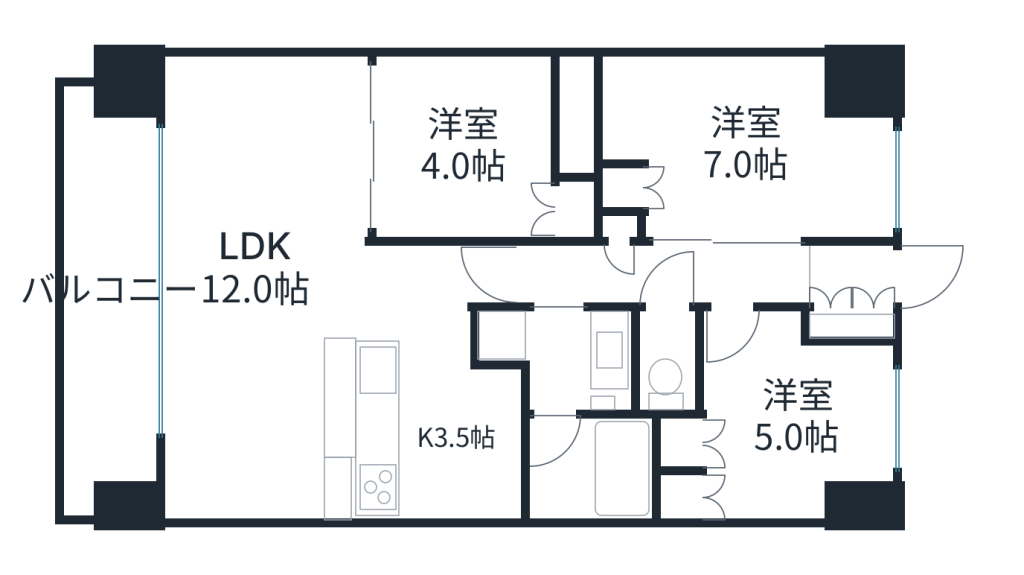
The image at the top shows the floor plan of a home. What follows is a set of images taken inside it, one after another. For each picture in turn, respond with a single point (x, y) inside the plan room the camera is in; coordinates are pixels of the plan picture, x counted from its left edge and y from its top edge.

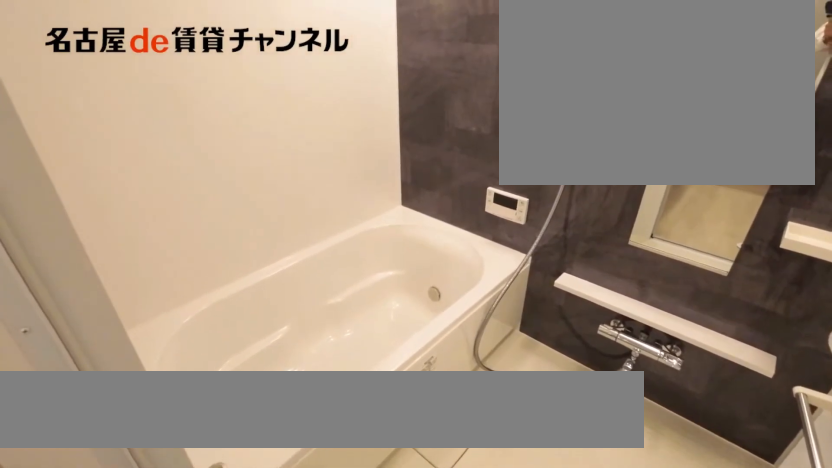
(584, 467)
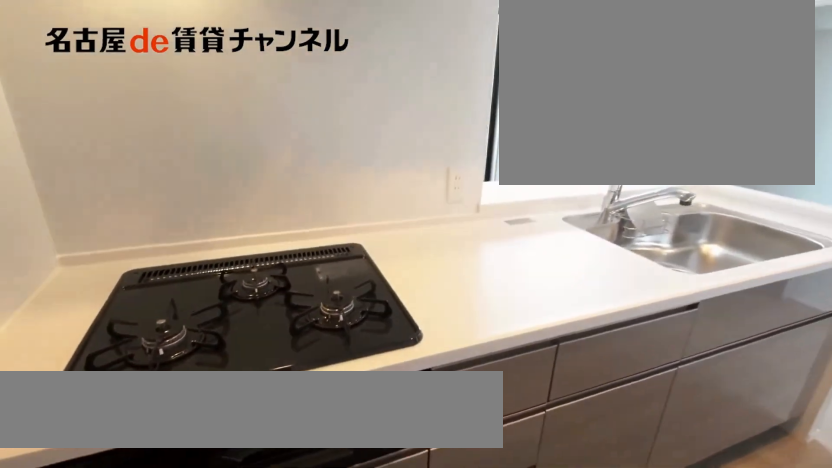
(392, 428)
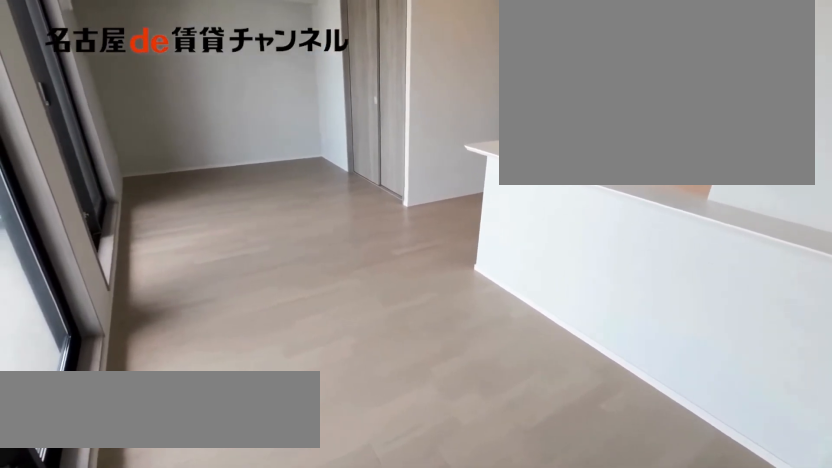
(256, 274)
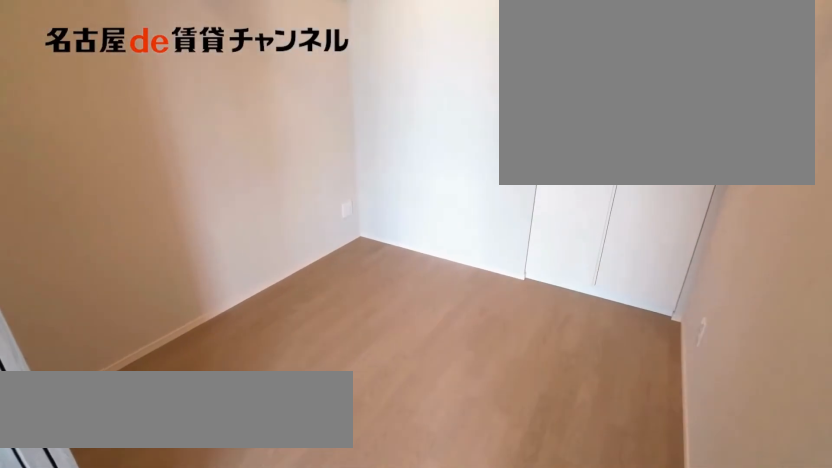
(462, 151)
